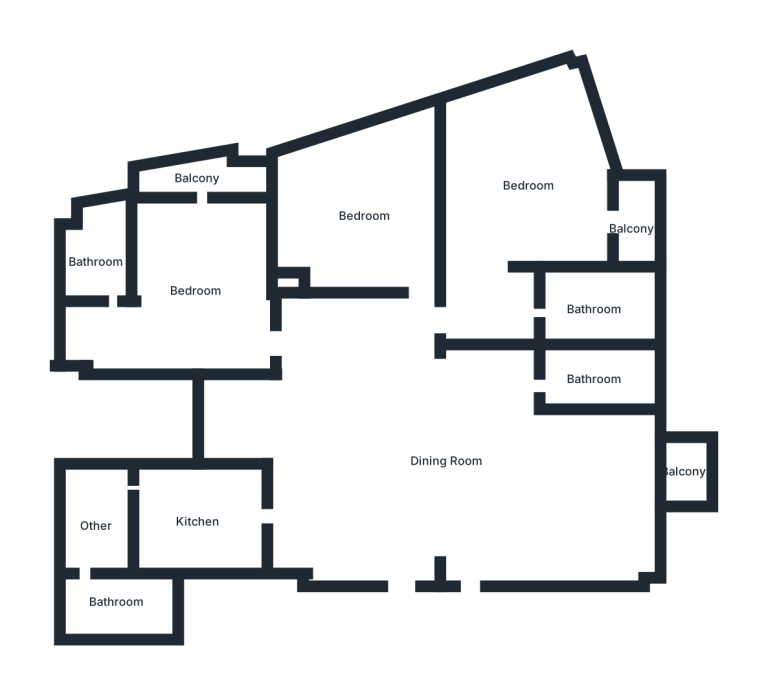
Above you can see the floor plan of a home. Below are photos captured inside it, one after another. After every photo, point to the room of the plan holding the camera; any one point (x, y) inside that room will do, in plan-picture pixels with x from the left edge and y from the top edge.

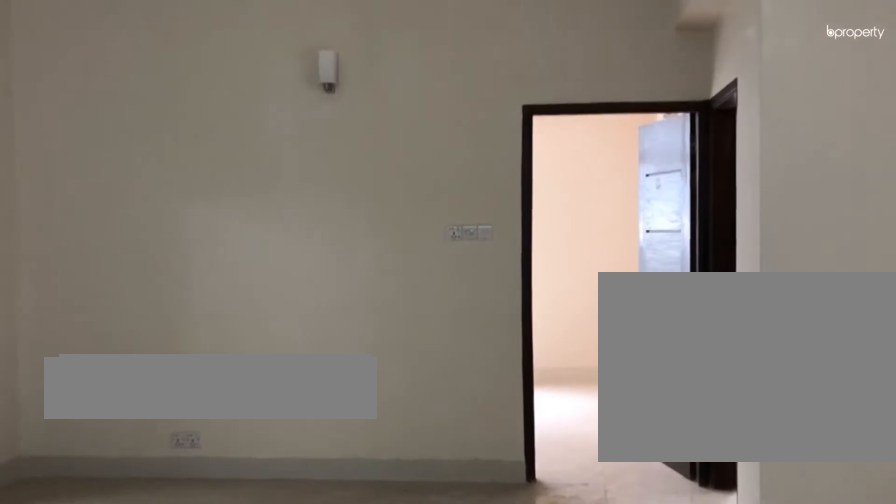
(444, 461)
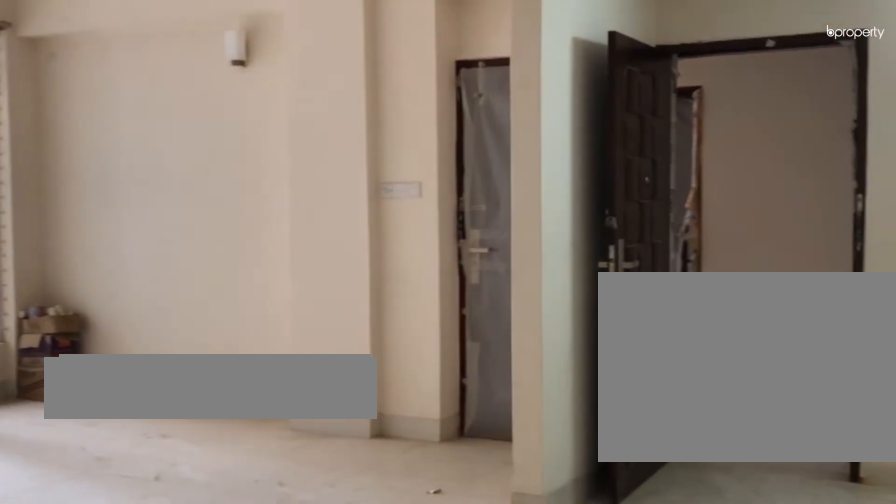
(444, 461)
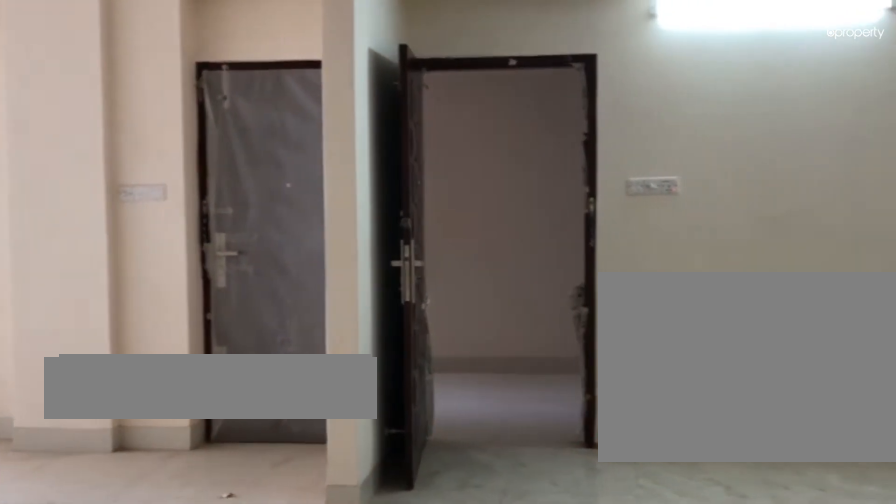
(444, 461)
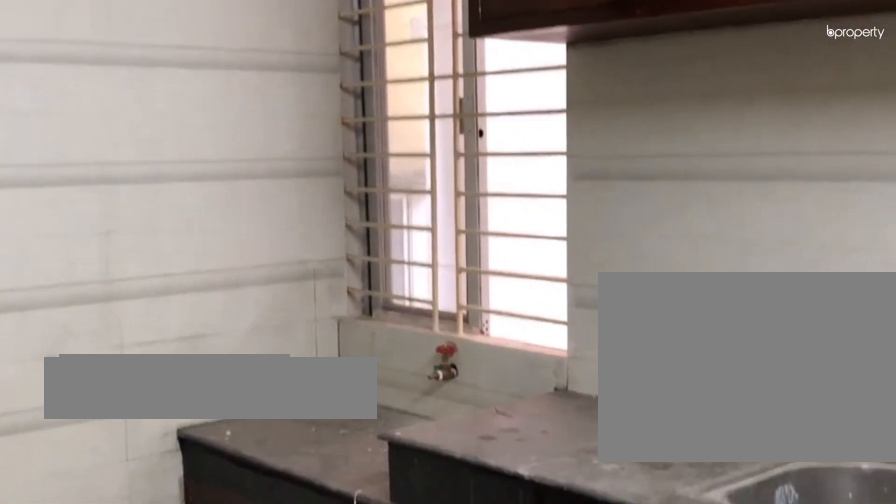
(194, 521)
